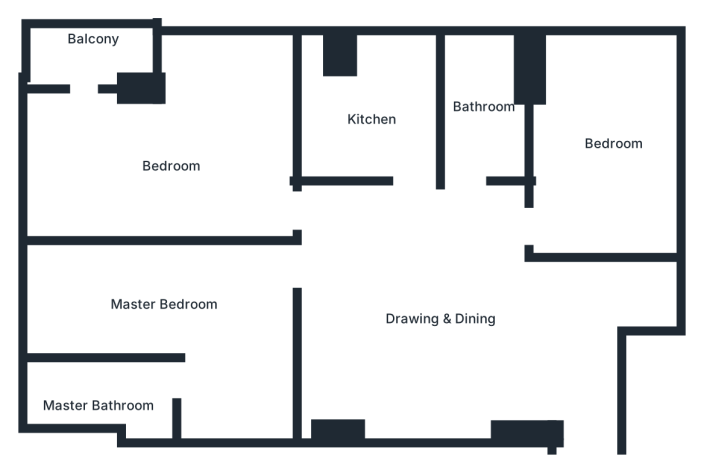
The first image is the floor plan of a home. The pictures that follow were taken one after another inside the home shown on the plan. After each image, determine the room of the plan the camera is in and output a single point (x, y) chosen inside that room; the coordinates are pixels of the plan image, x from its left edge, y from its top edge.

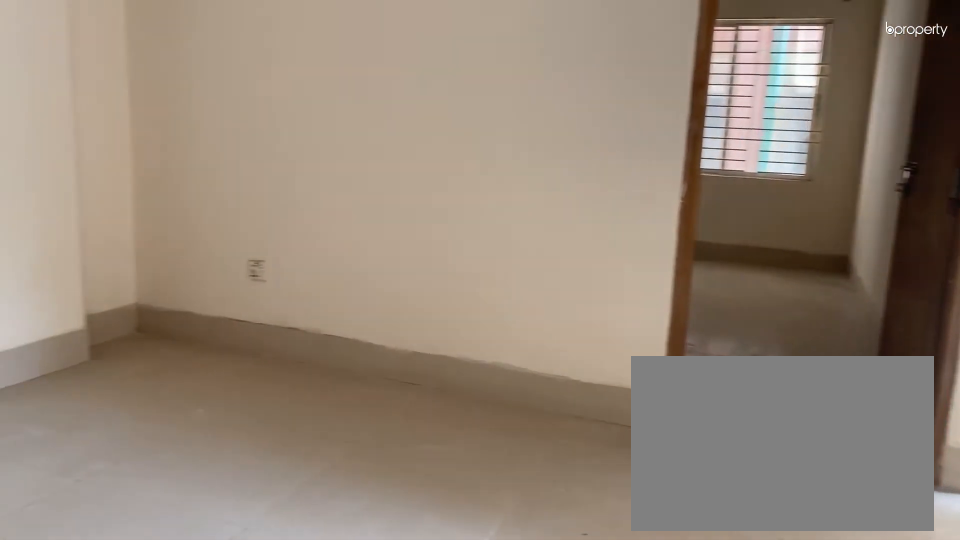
(420, 304)
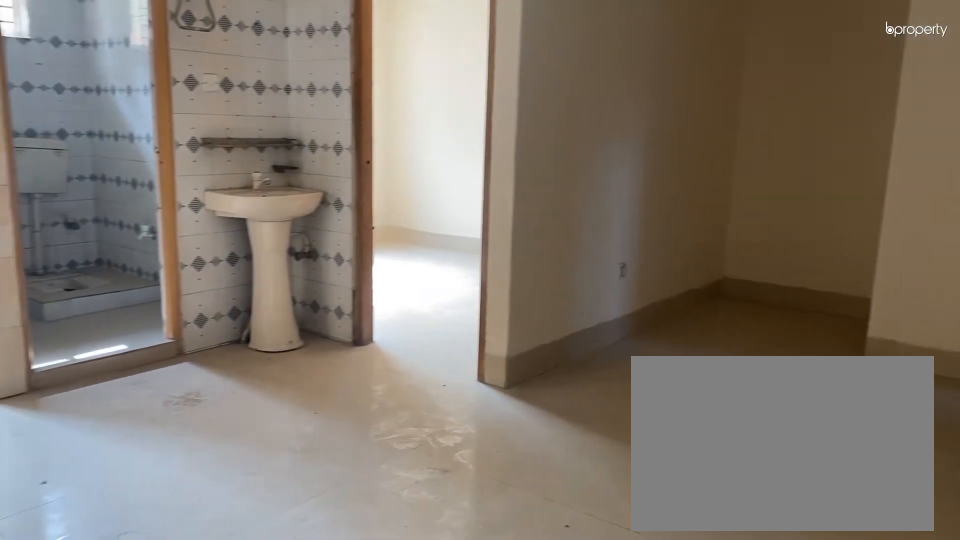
(420, 304)
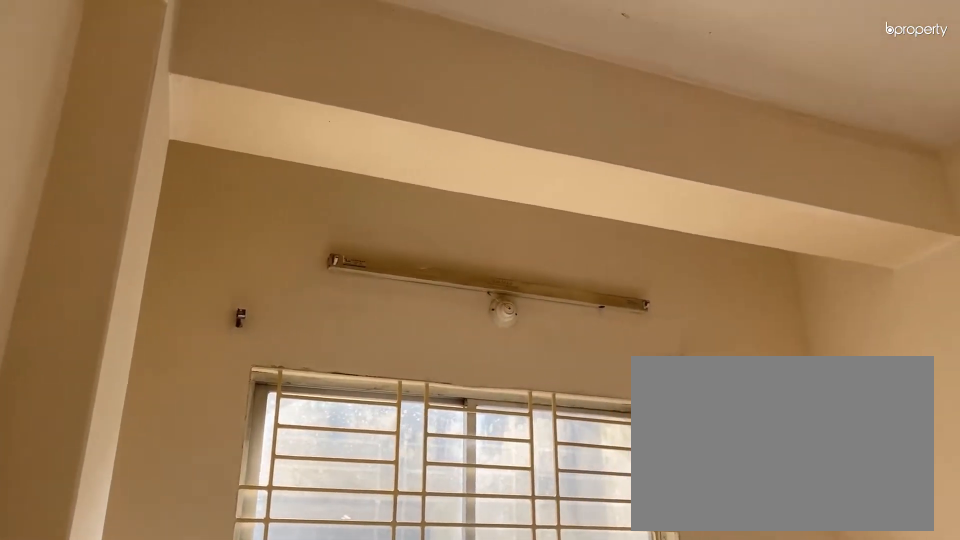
(608, 127)
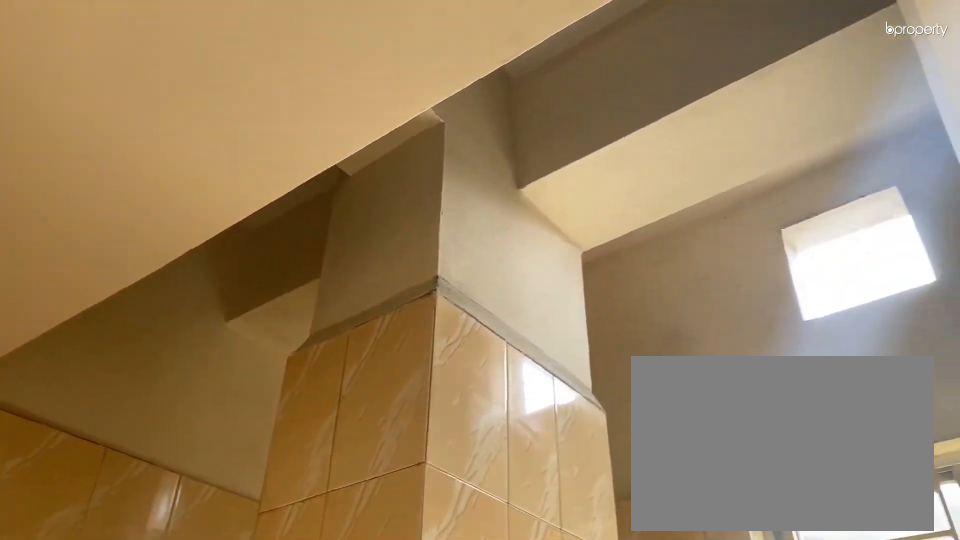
(375, 107)
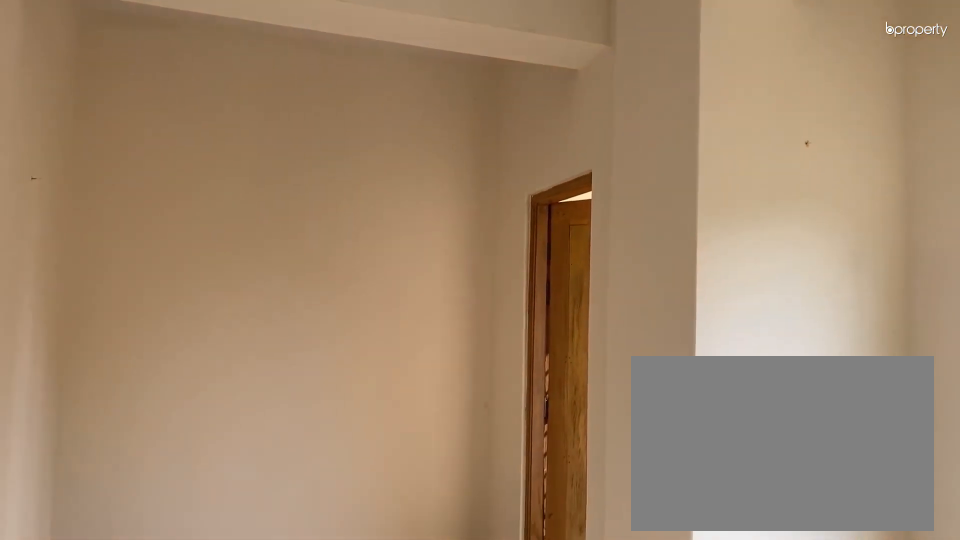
(169, 172)
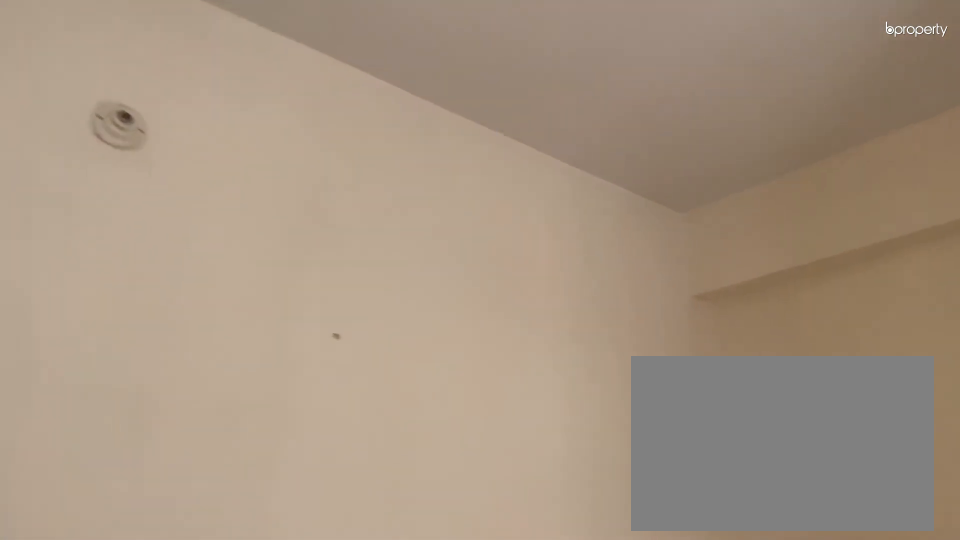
(216, 324)
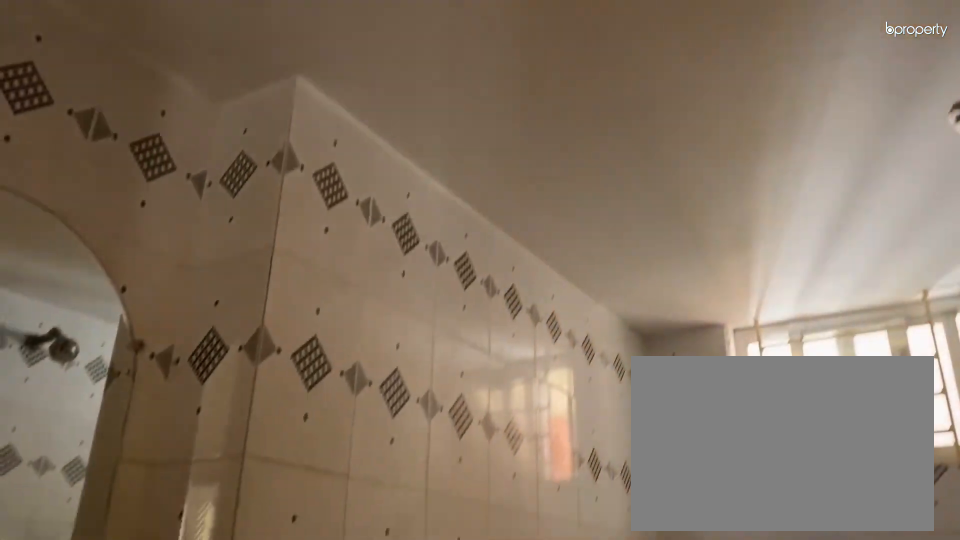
(107, 387)
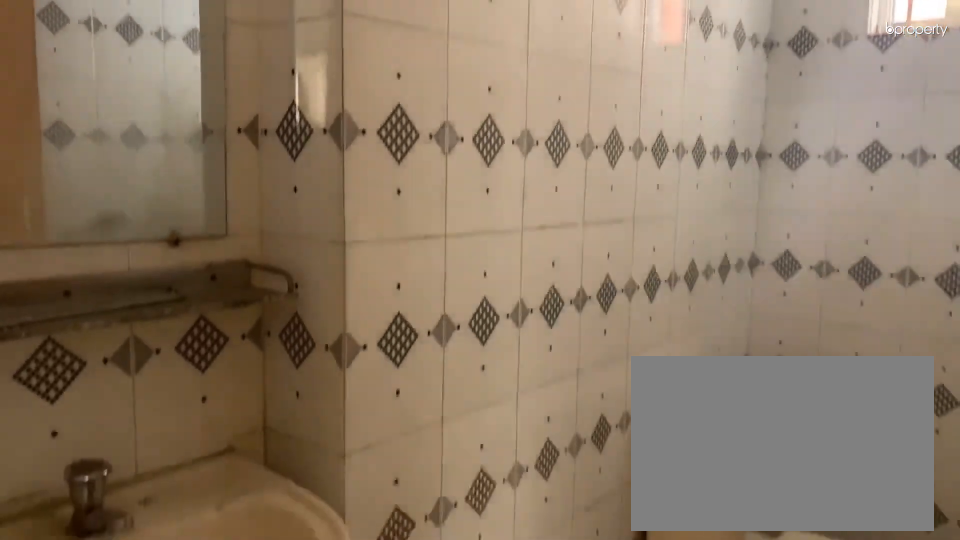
(107, 387)
